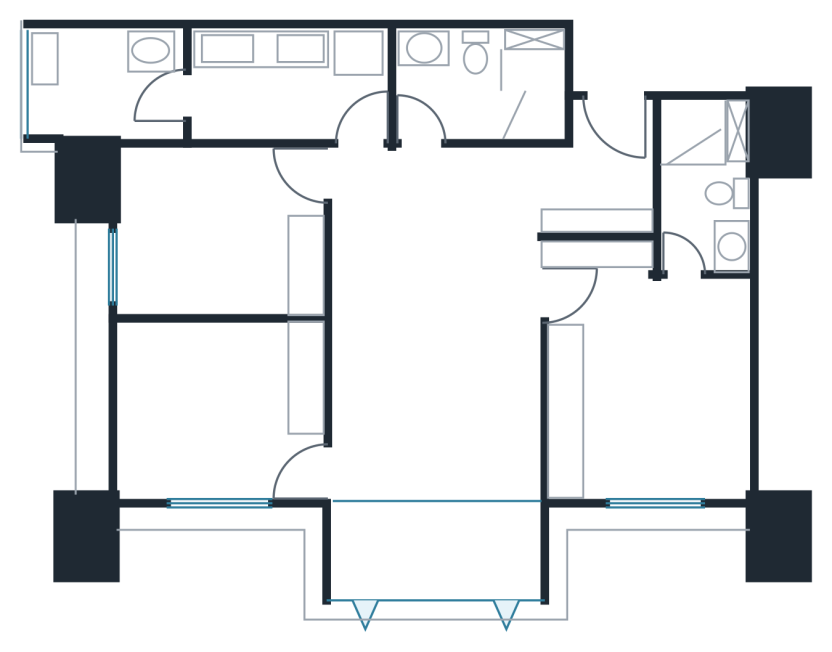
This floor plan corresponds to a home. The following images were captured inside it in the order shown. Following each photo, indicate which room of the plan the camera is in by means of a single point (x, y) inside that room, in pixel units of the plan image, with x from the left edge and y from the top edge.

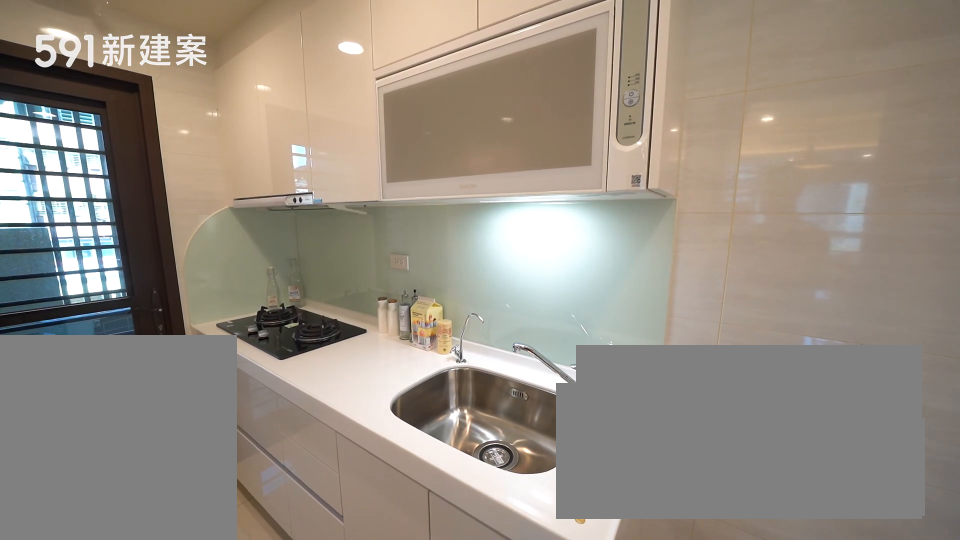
(285, 87)
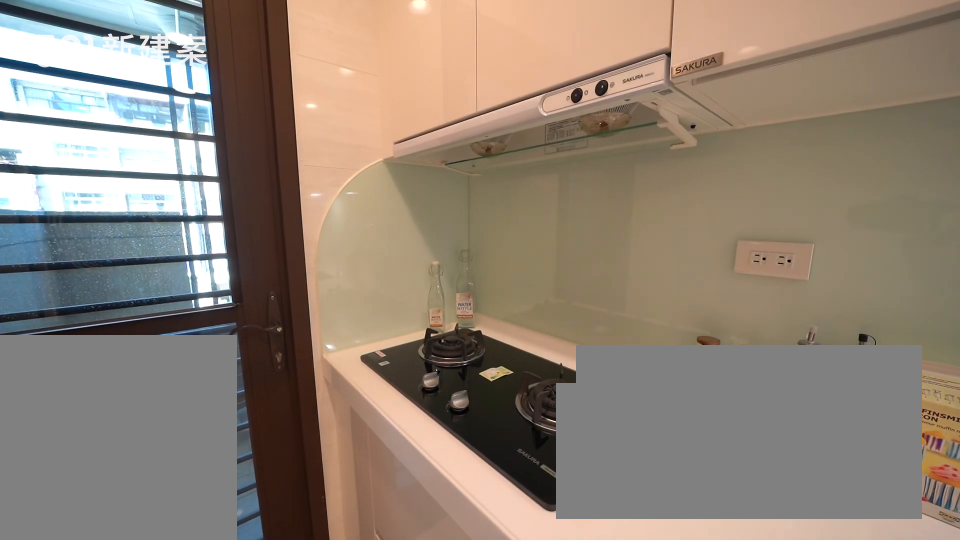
(285, 87)
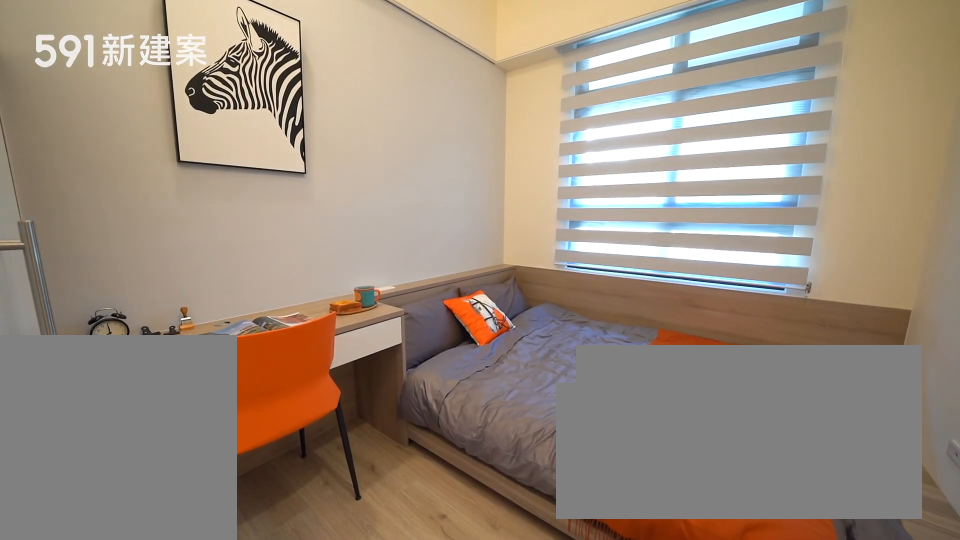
(217, 233)
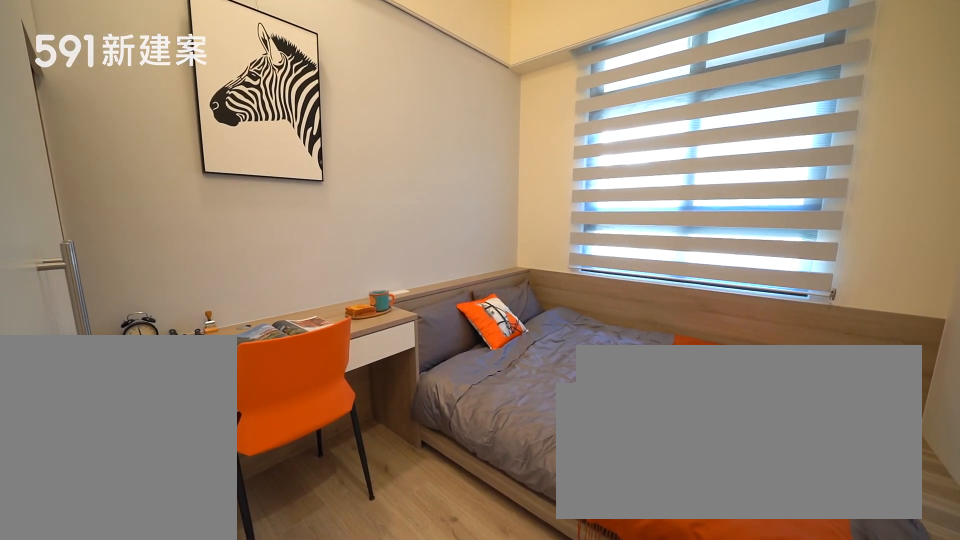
(217, 233)
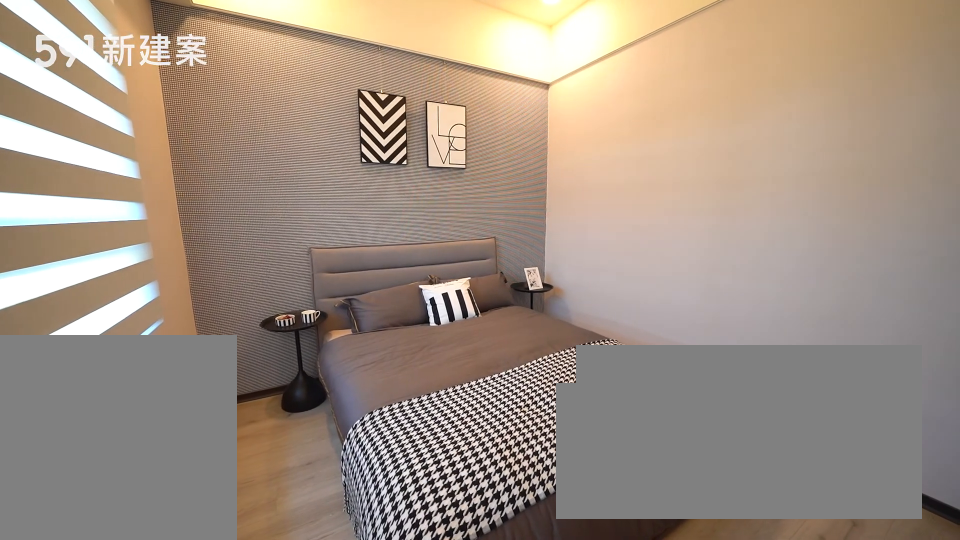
(221, 413)
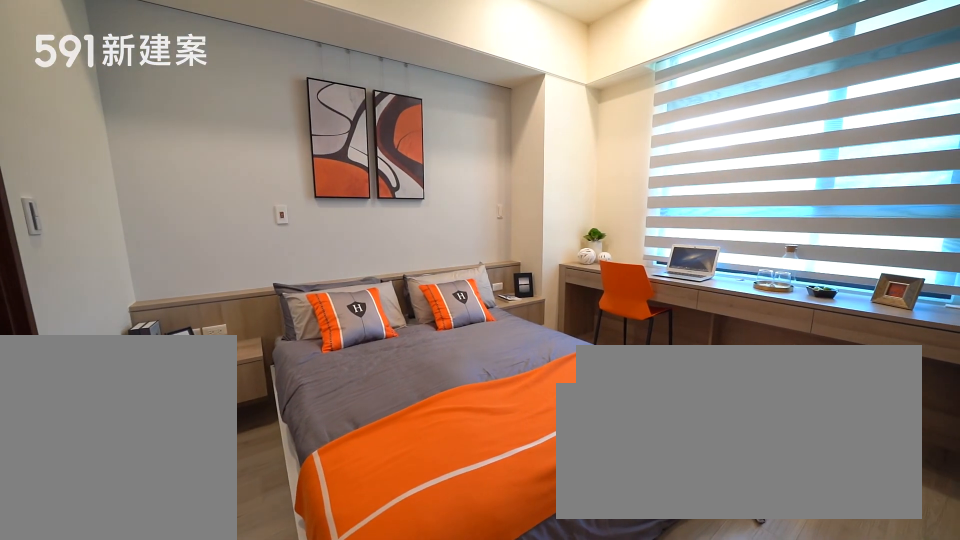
(648, 393)
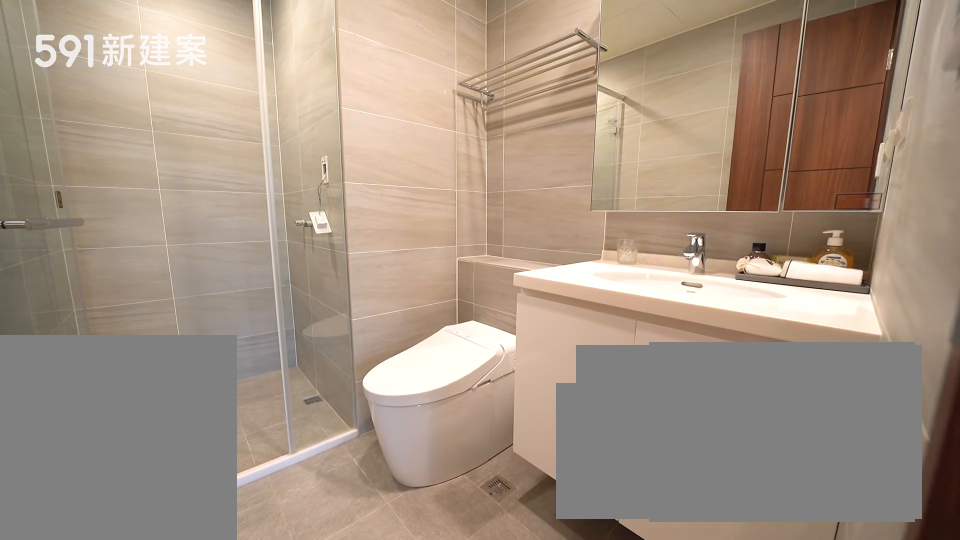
(705, 175)
